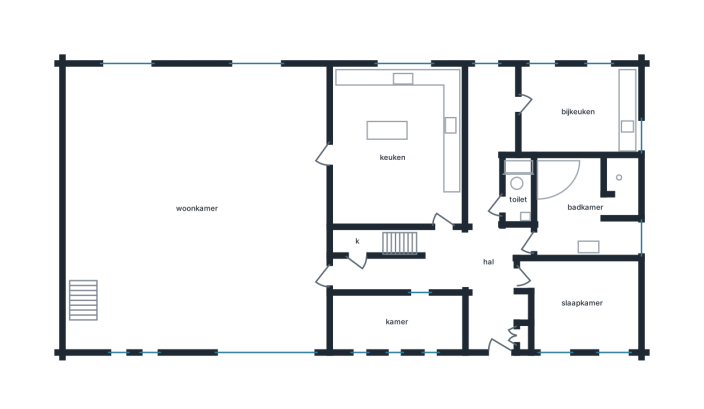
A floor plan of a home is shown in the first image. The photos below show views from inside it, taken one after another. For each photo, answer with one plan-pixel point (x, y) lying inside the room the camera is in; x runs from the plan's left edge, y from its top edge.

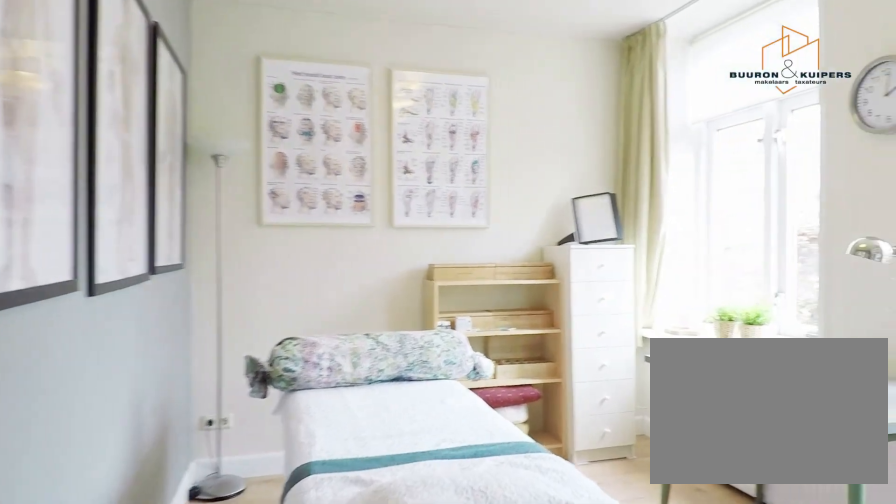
(582, 304)
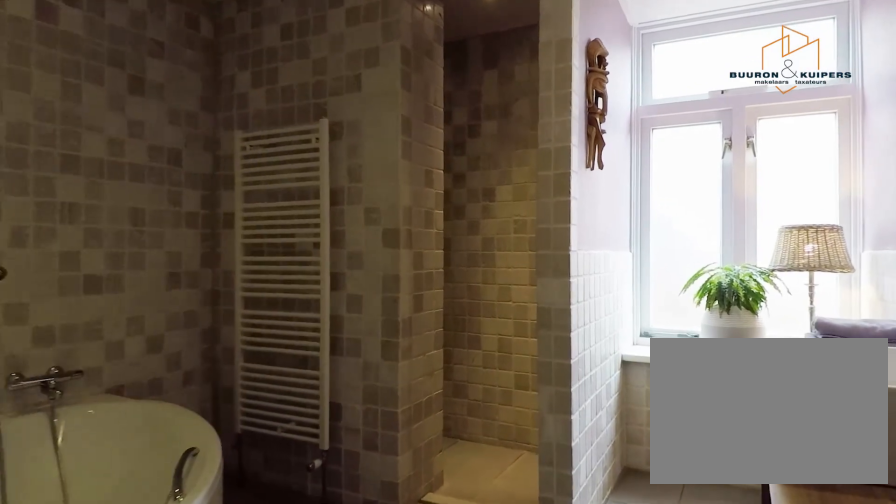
(586, 208)
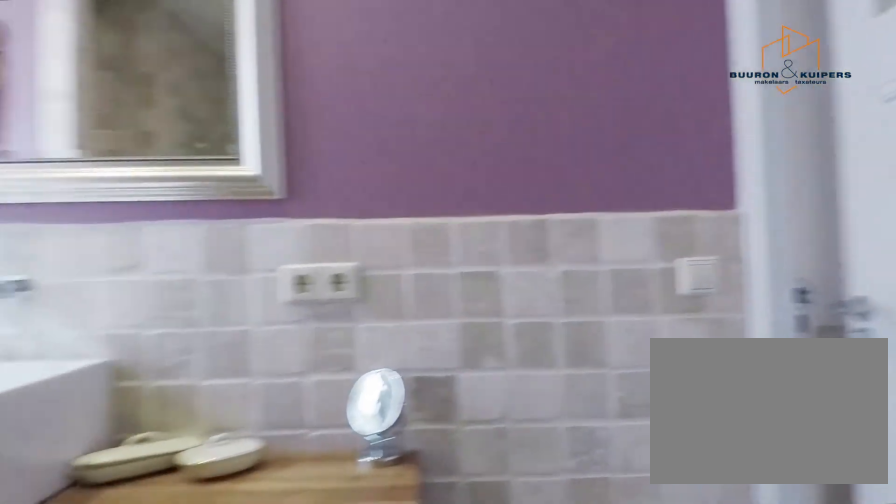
(586, 208)
